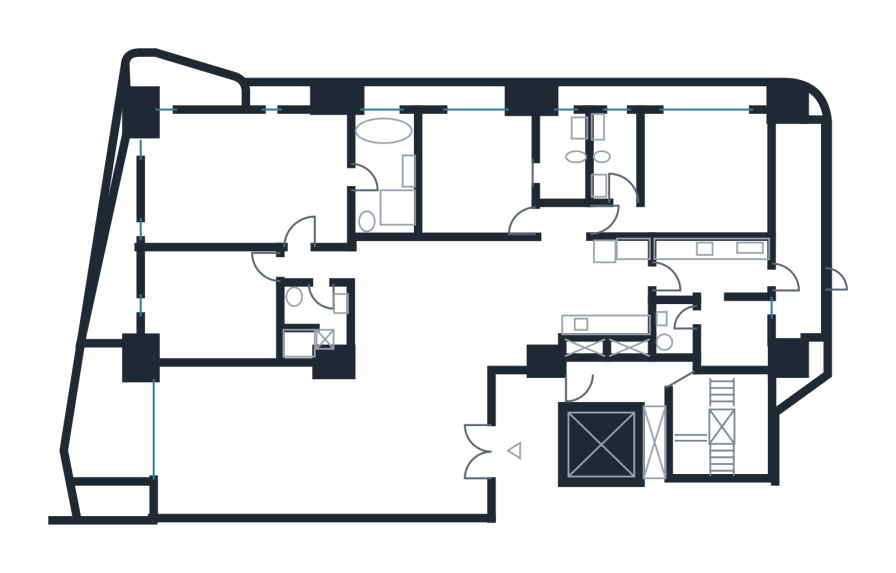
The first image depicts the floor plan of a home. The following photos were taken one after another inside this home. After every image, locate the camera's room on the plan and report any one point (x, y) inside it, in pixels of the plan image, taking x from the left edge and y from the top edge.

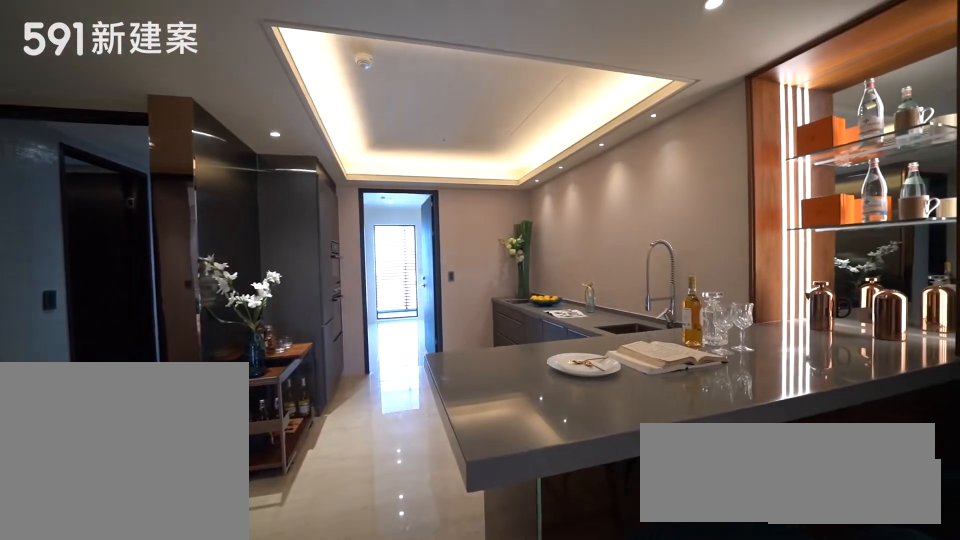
(612, 286)
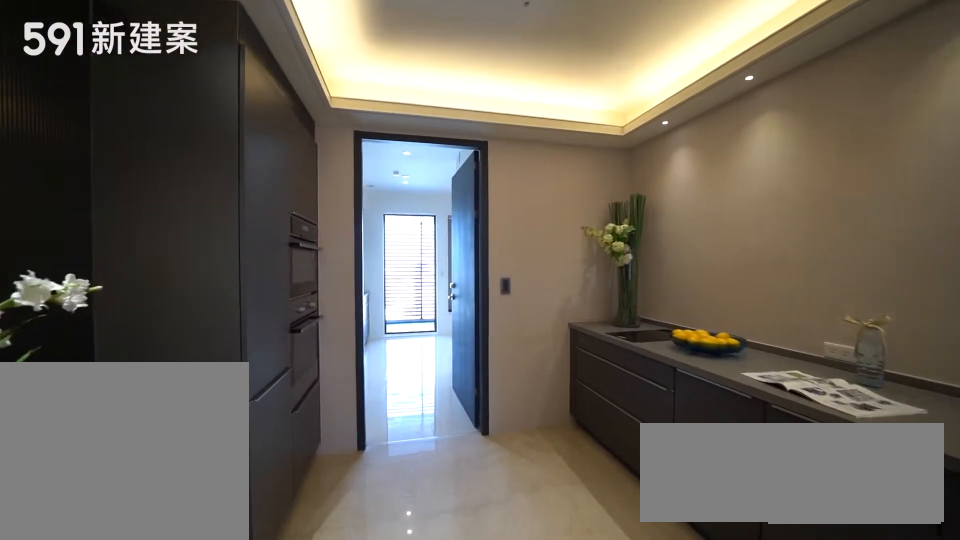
(612, 286)
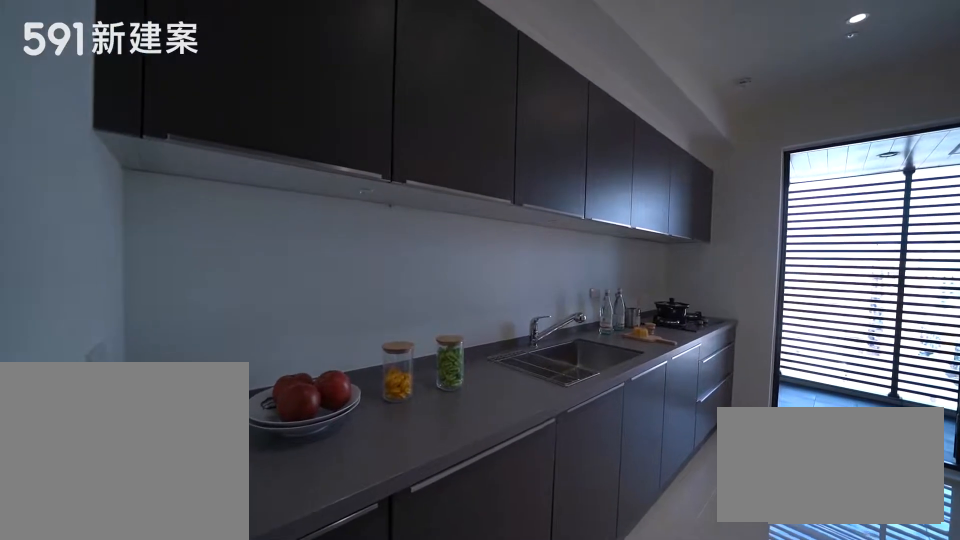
(722, 266)
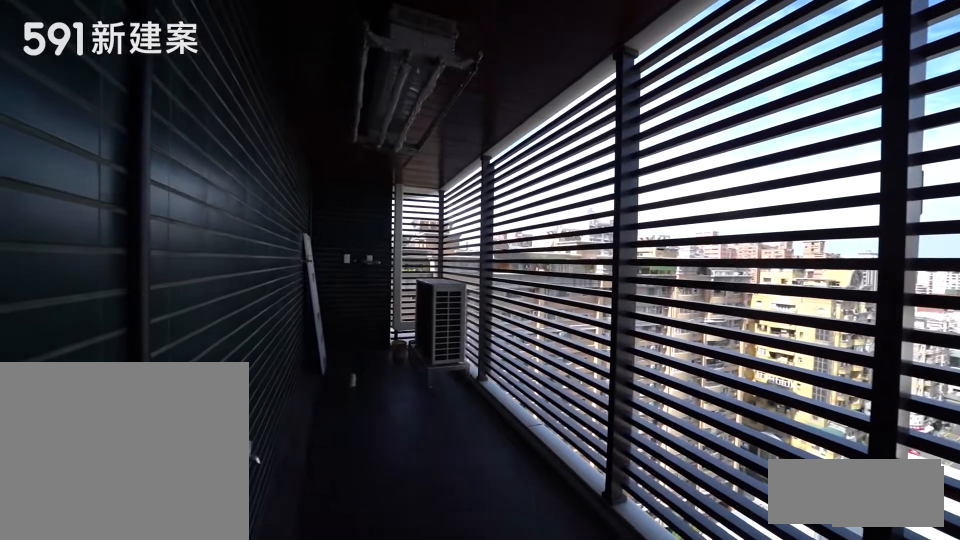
(801, 226)
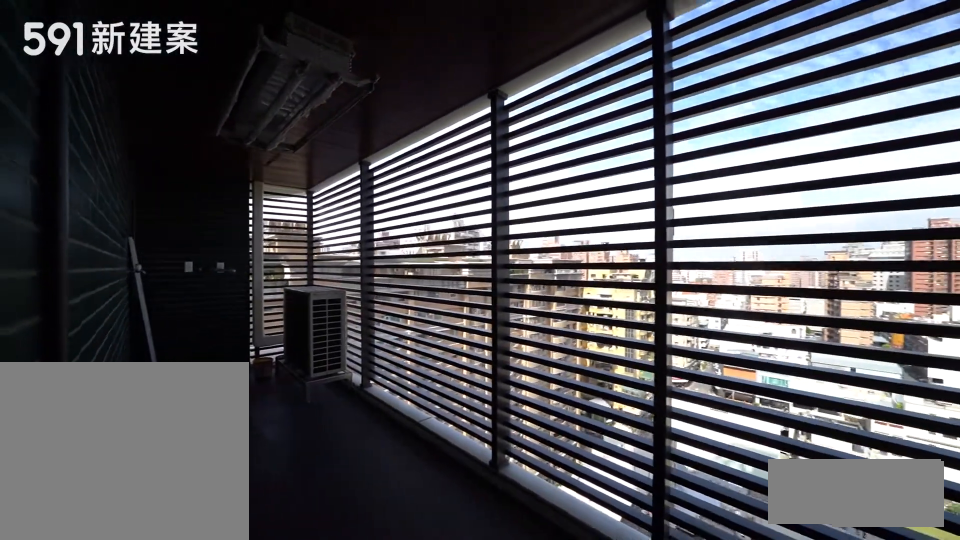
(801, 226)
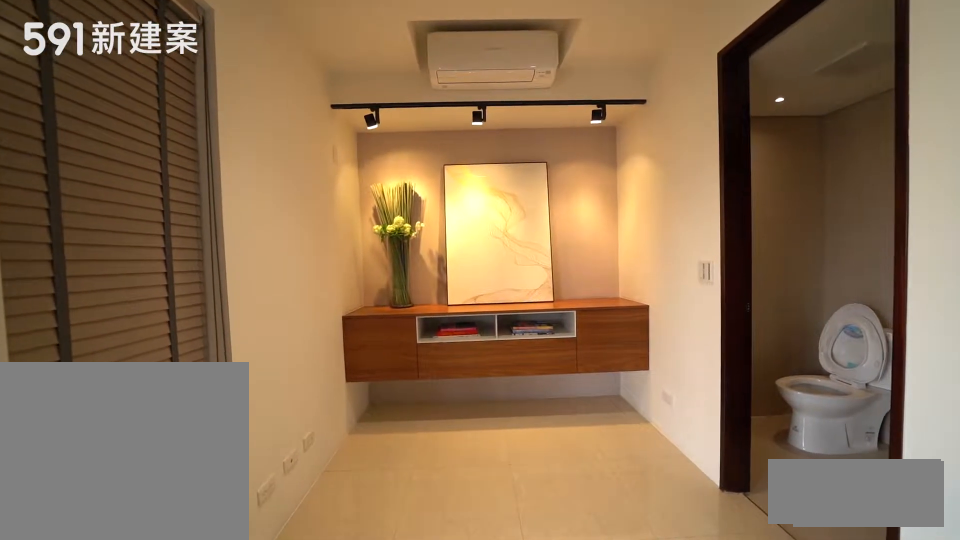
(739, 340)
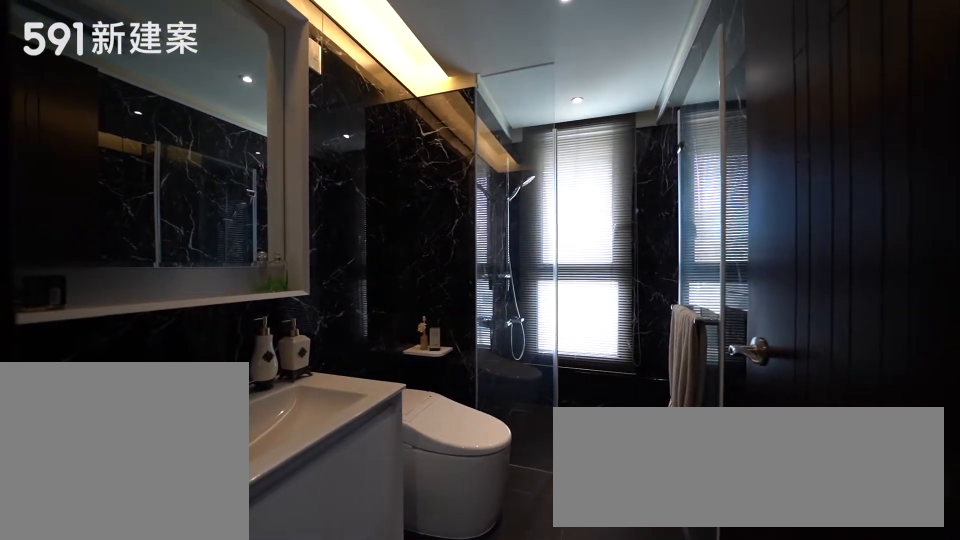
(618, 152)
